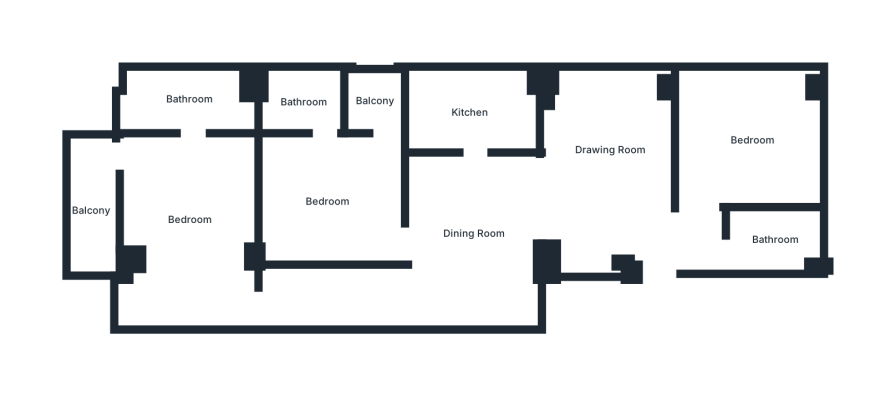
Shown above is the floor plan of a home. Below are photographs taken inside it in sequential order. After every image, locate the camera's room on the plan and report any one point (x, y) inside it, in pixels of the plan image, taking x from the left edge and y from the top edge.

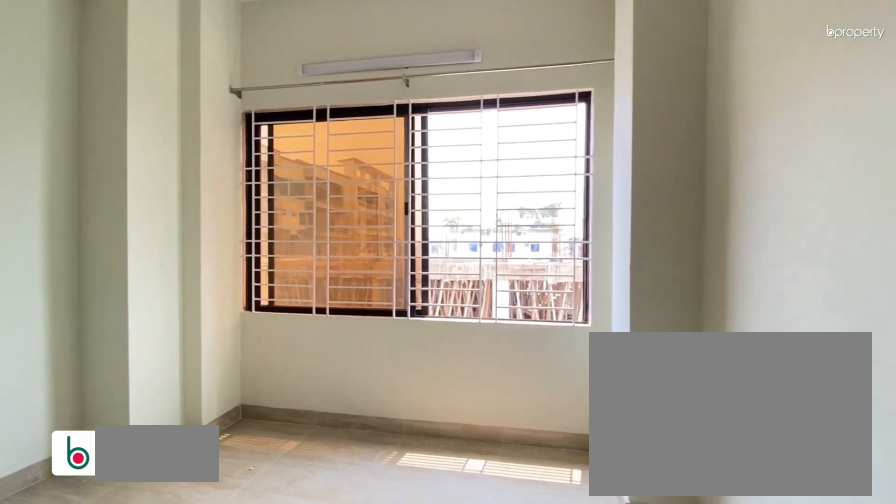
(608, 152)
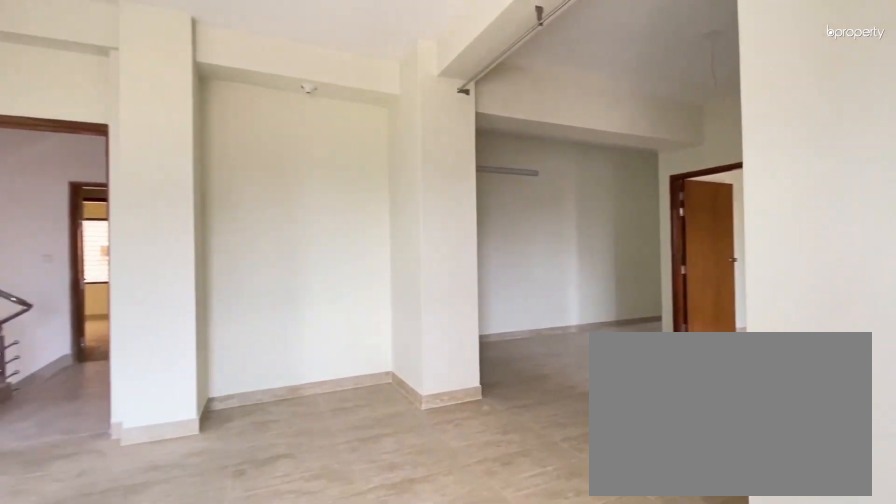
(608, 152)
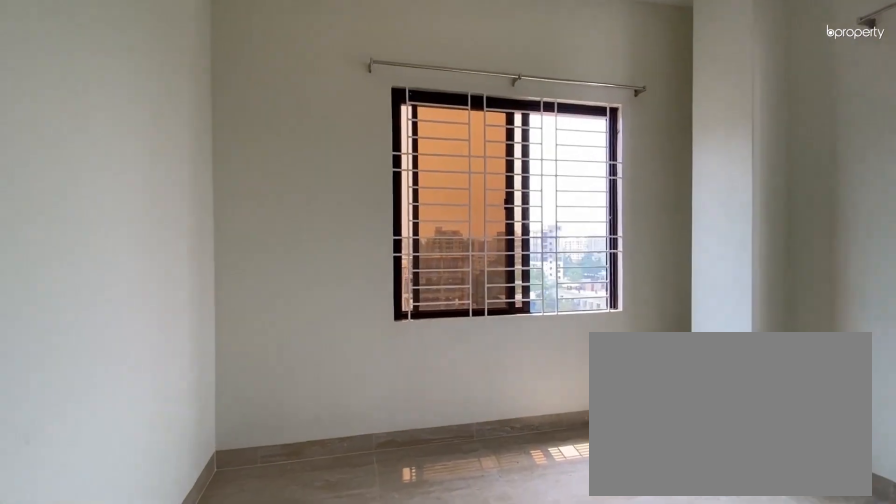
(751, 140)
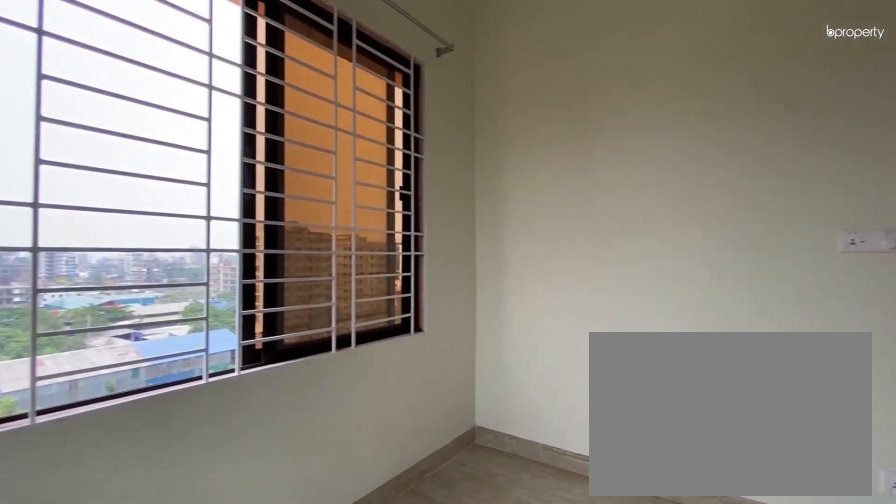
(751, 140)
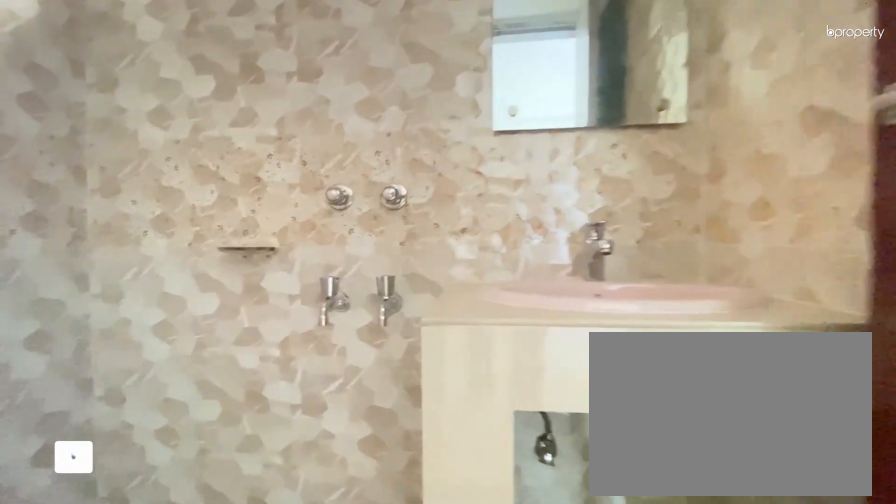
(301, 103)
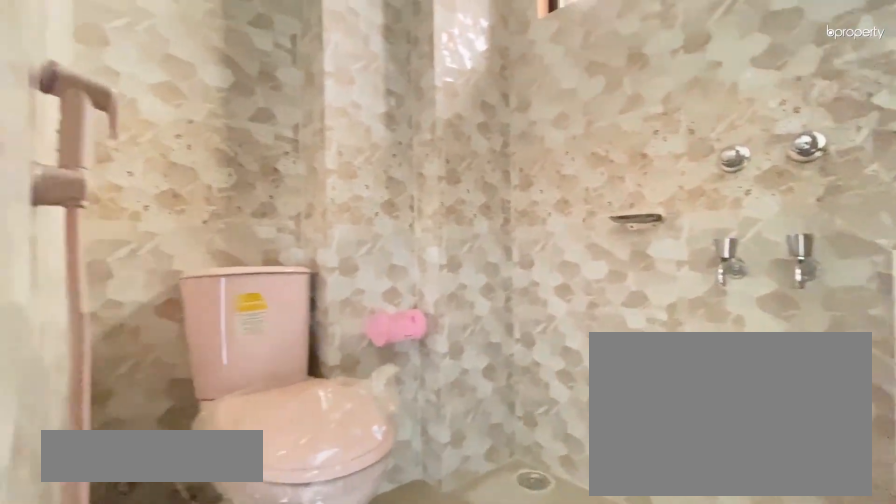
(301, 103)
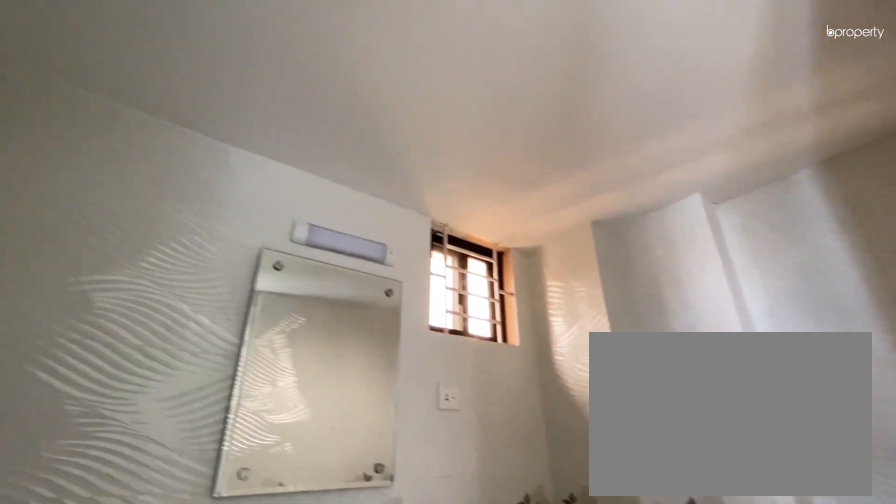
(189, 100)
